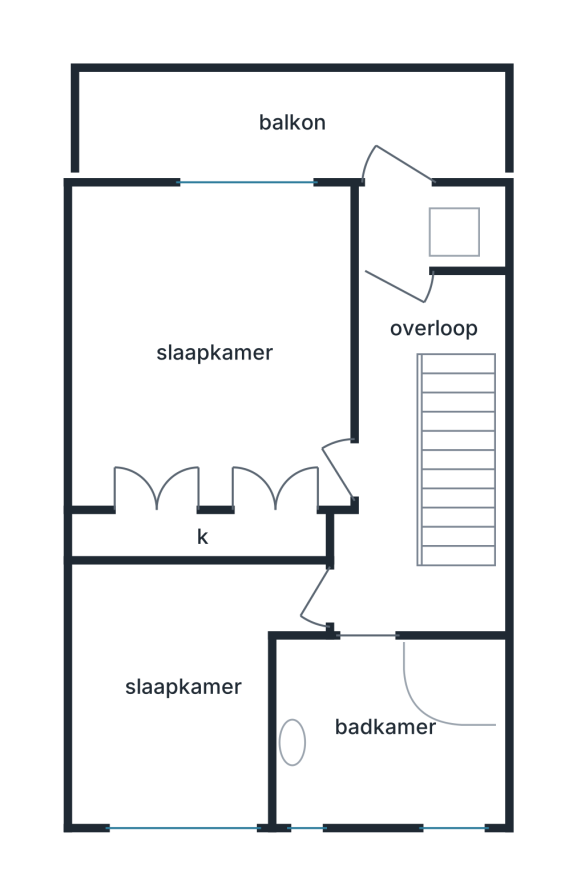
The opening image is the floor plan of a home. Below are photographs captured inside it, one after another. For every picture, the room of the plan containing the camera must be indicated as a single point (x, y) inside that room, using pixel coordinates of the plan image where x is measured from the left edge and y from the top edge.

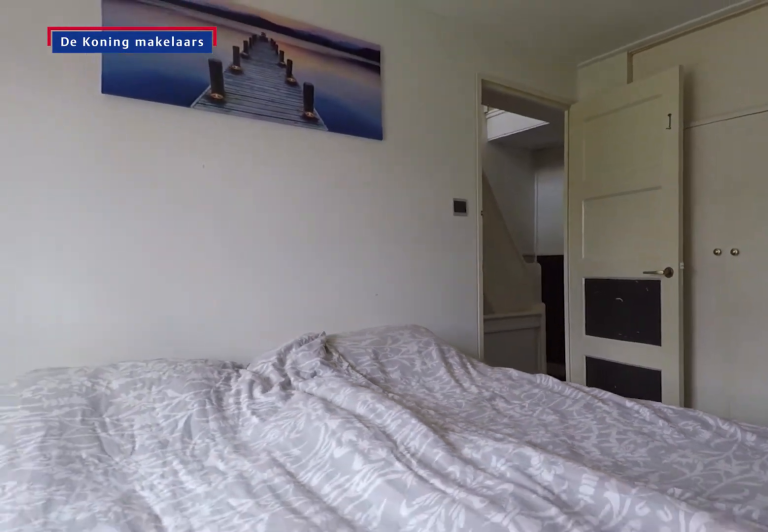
(216, 350)
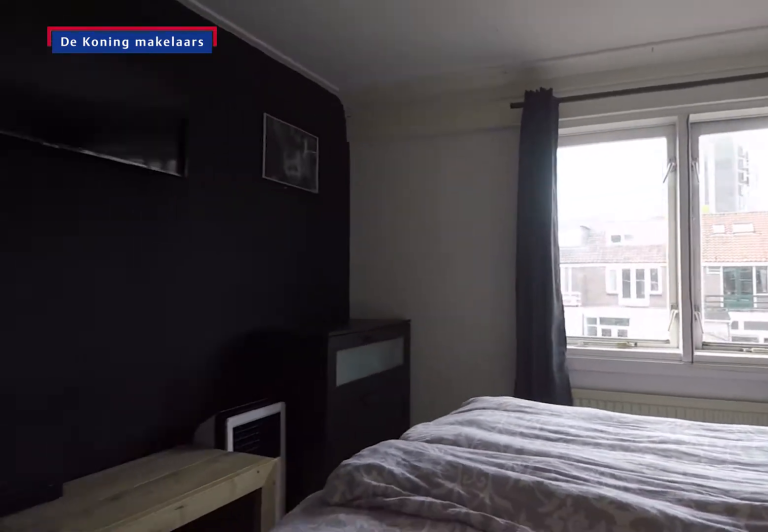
(216, 350)
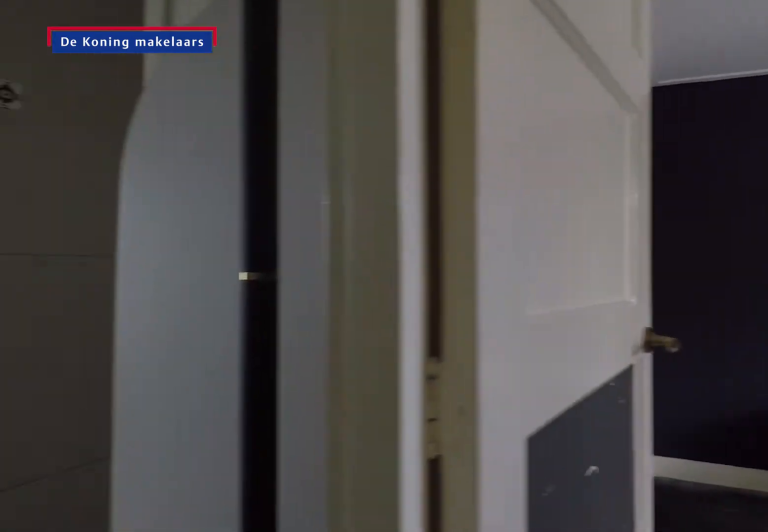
(405, 461)
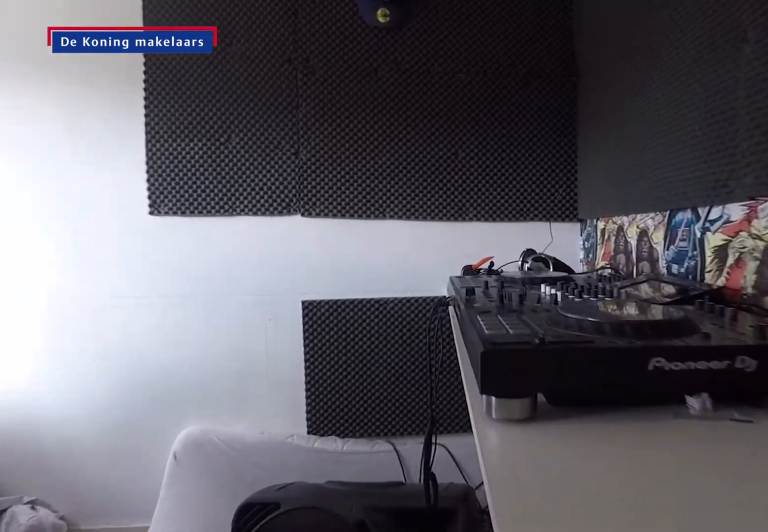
(183, 683)
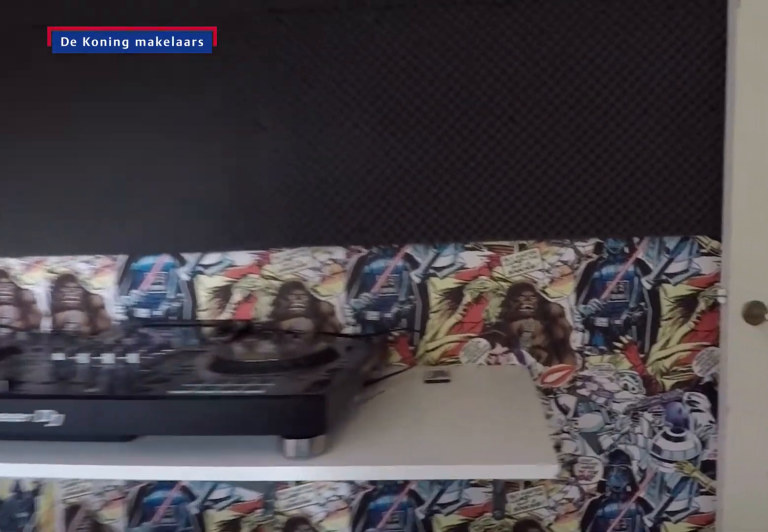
(183, 683)
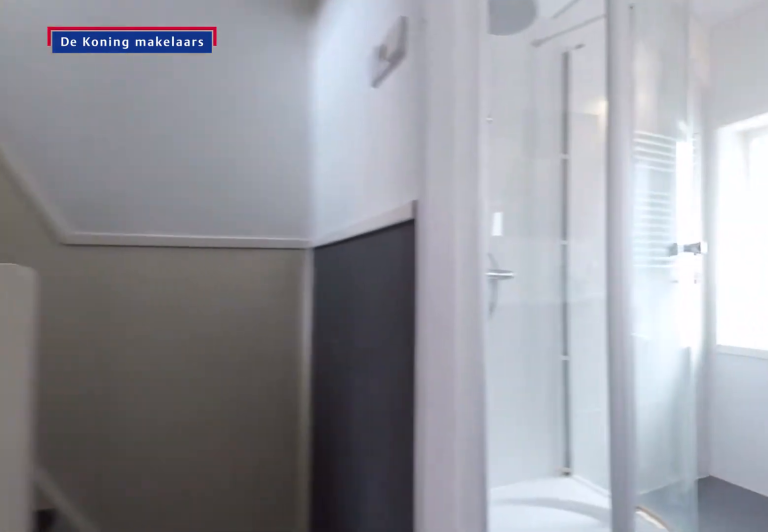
(406, 466)
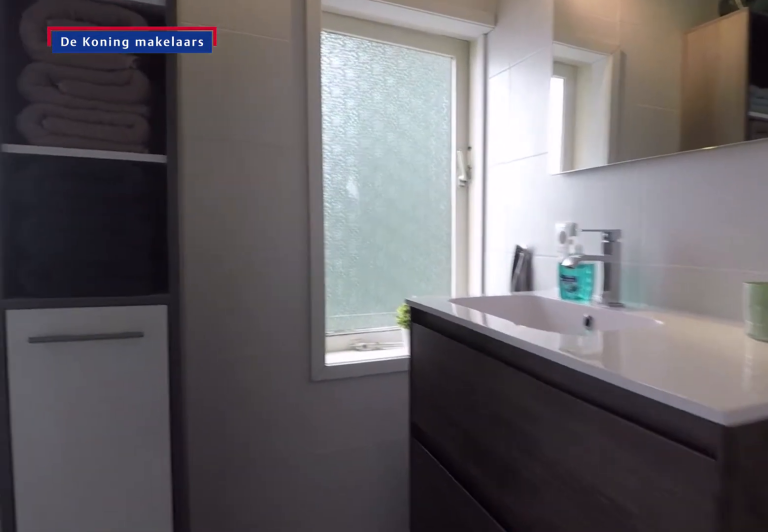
(386, 724)
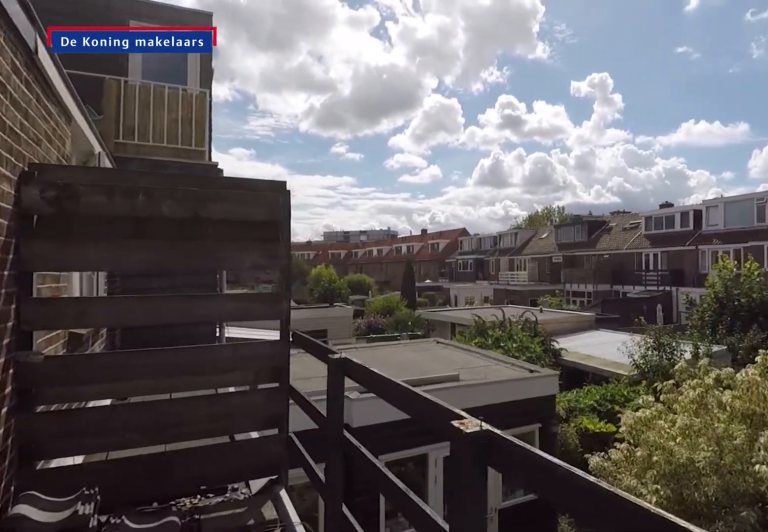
(290, 121)
